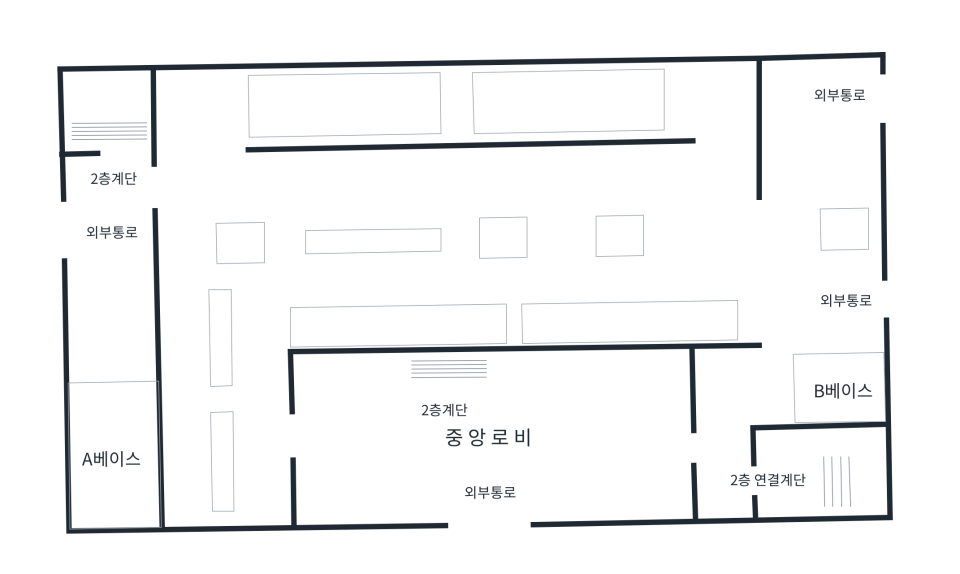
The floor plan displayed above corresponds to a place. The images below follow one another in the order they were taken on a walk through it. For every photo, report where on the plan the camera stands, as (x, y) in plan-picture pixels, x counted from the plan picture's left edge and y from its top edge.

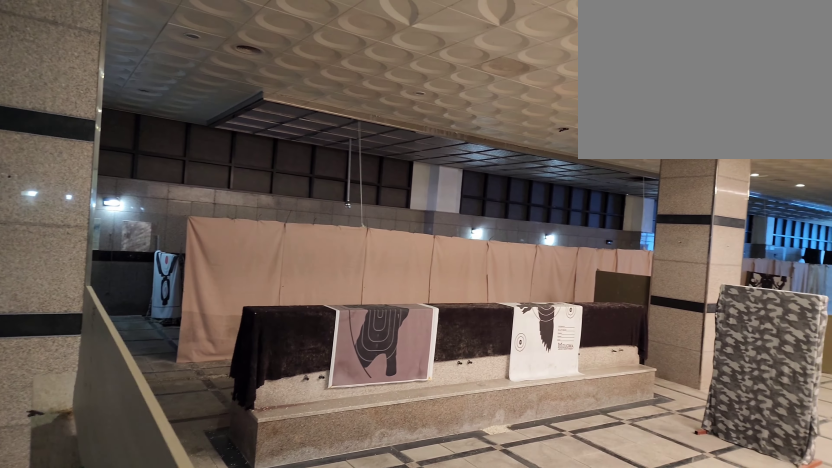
(183, 295)
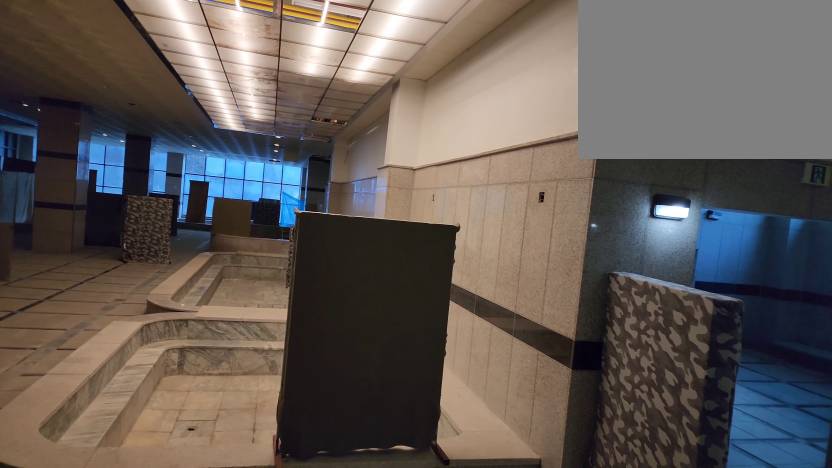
(179, 288)
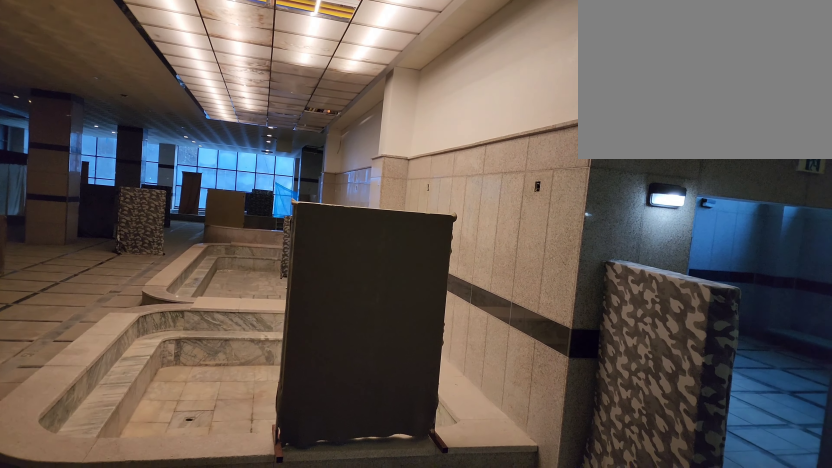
(177, 285)
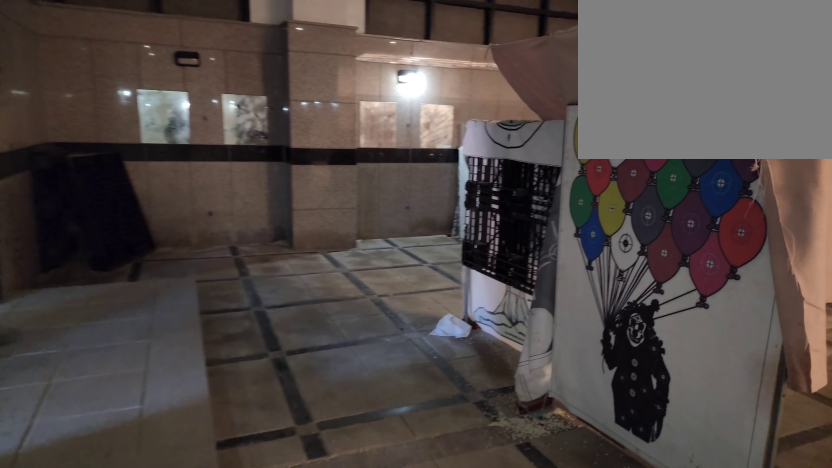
(164, 212)
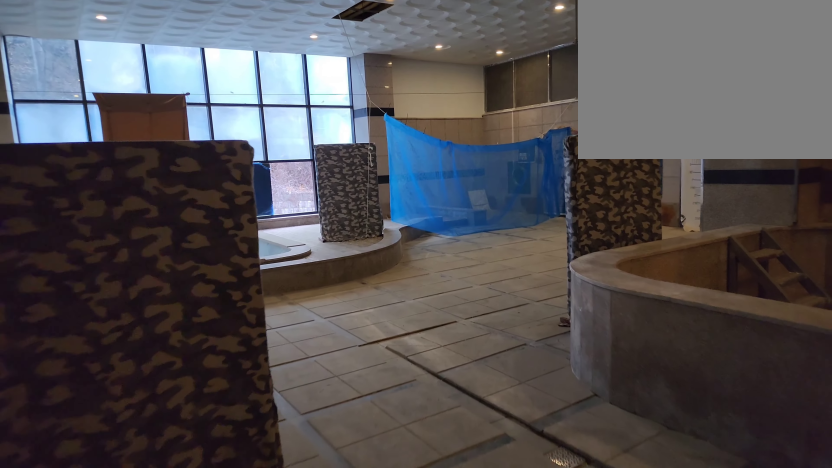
(299, 213)
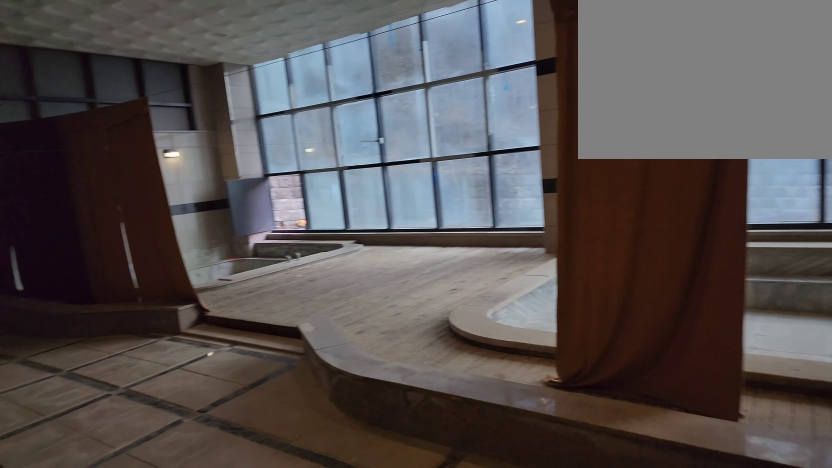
(687, 221)
